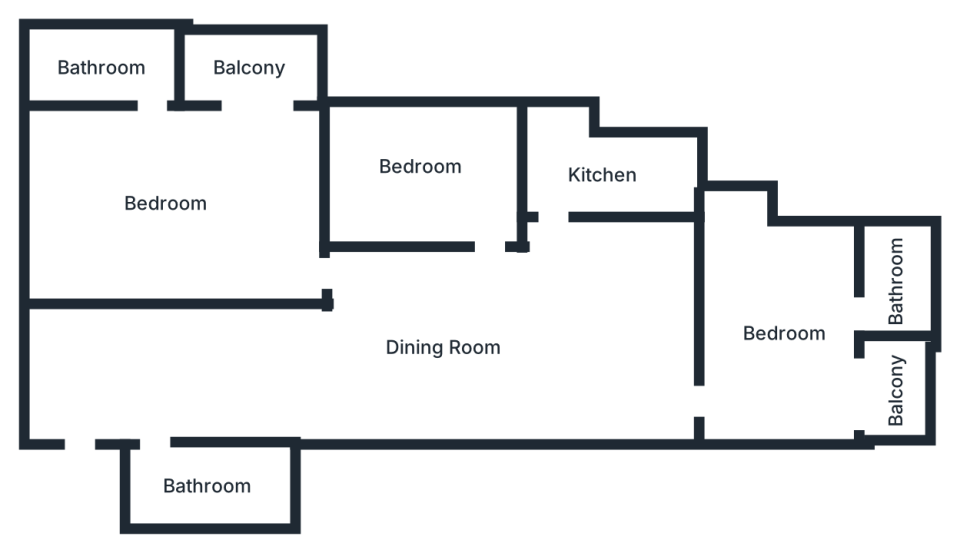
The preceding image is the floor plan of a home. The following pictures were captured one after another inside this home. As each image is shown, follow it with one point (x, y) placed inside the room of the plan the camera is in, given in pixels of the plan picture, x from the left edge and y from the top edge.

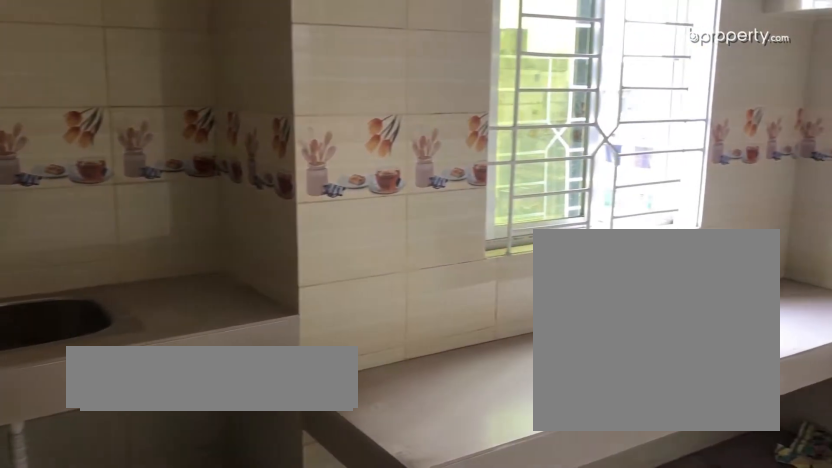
(603, 171)
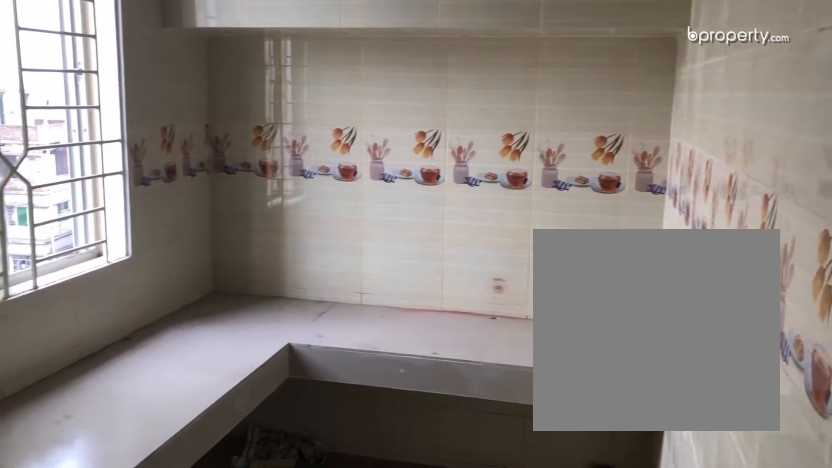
(603, 171)
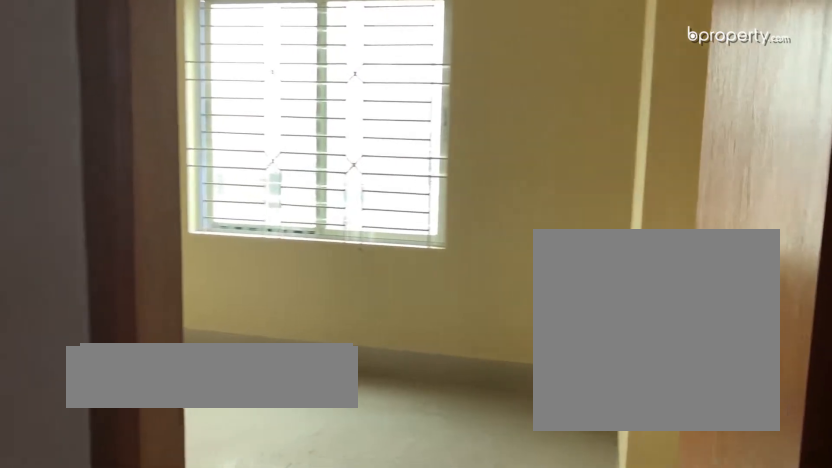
(421, 172)
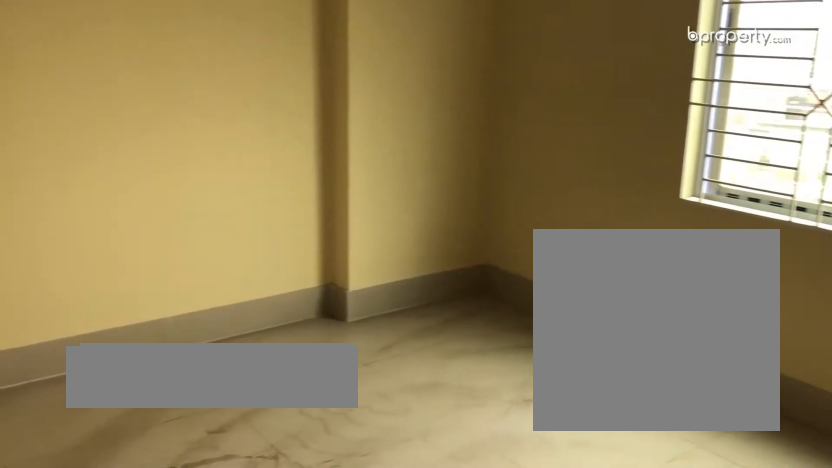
(421, 172)
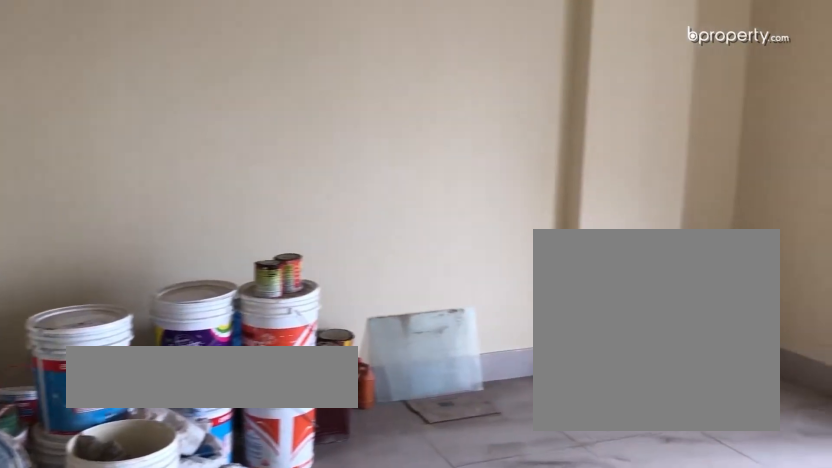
(171, 212)
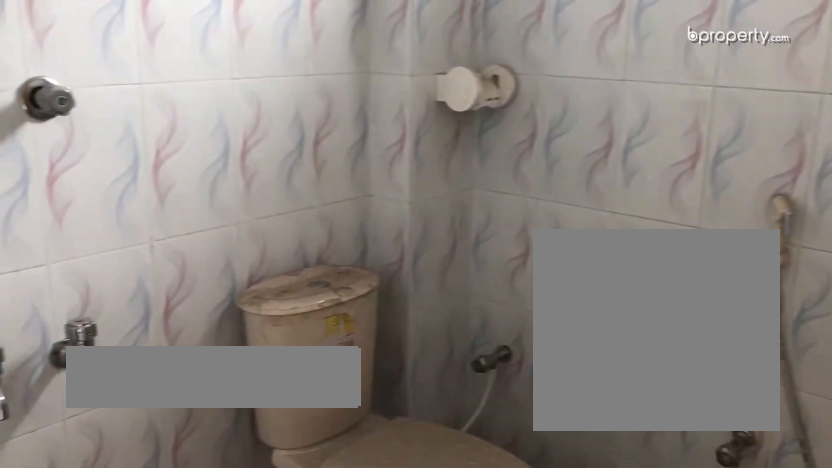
(104, 63)
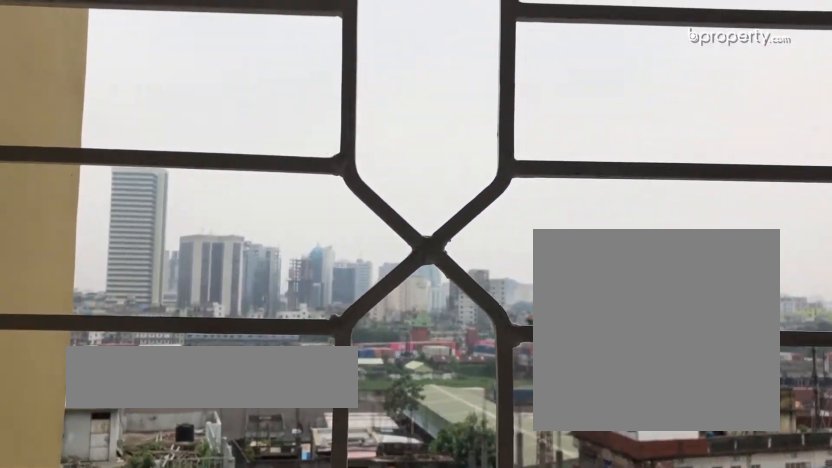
(249, 64)
